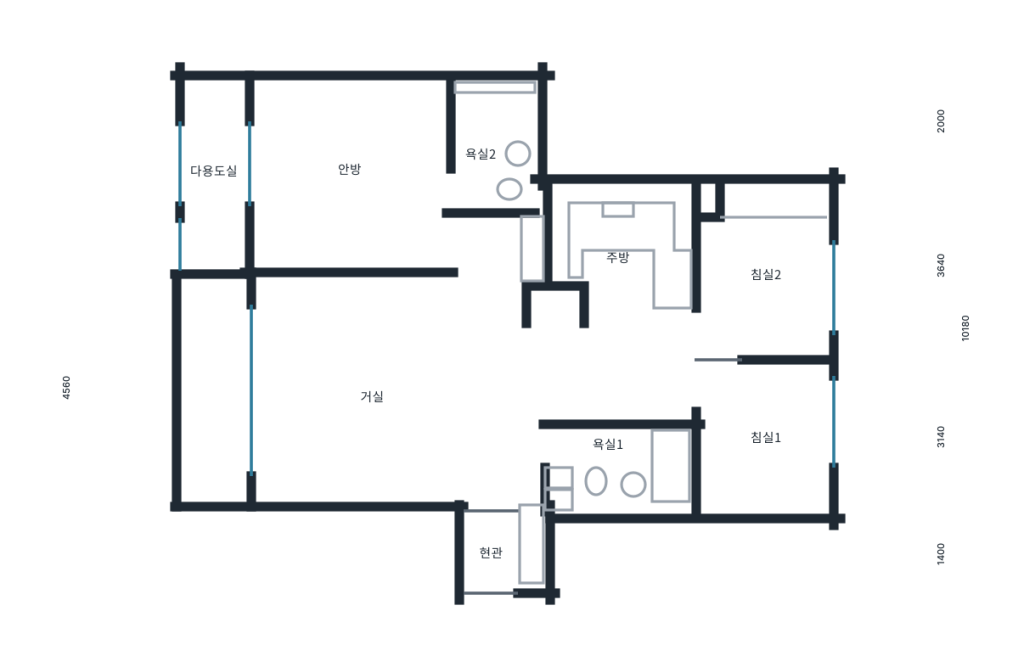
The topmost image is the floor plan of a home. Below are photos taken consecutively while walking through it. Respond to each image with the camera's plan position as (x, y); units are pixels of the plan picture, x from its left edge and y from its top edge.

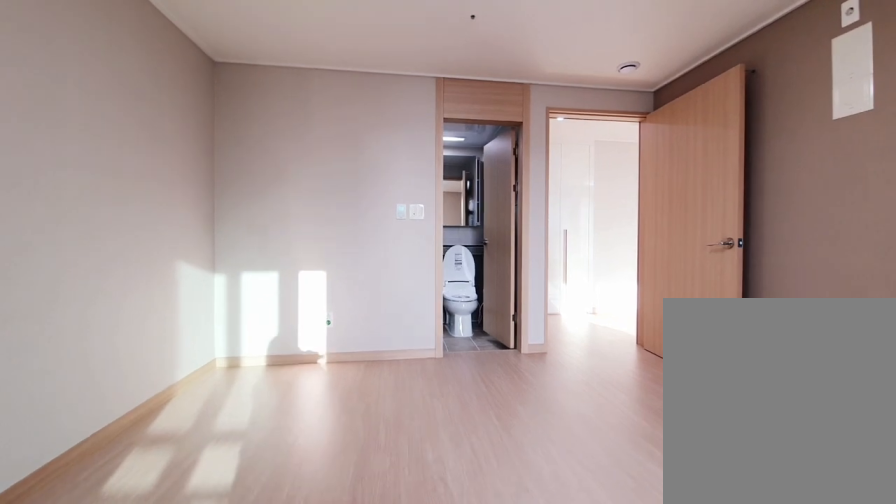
(334, 216)
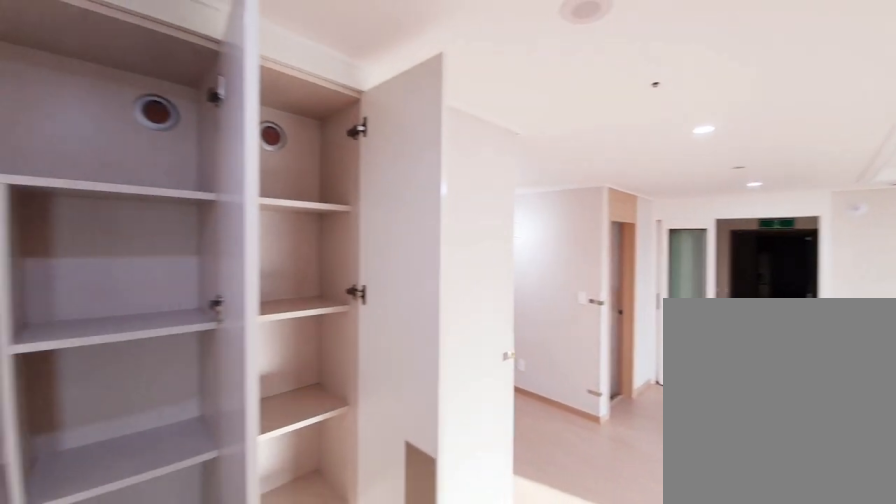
(485, 263)
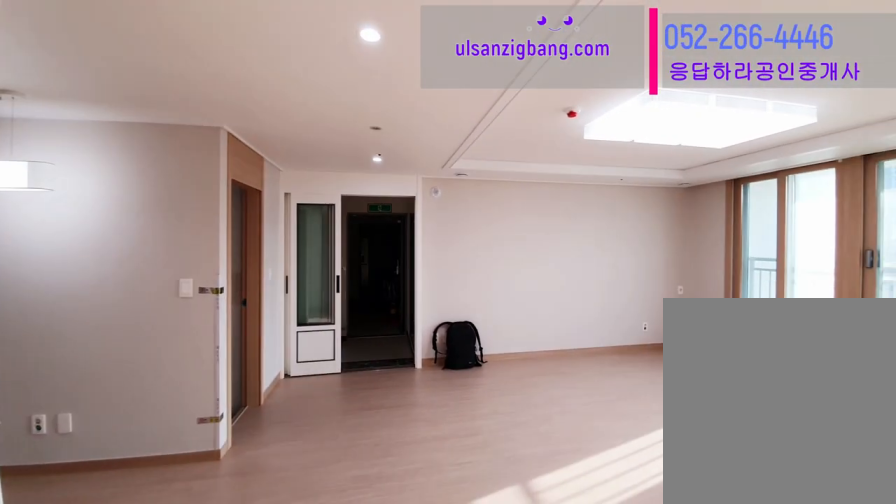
(483, 265)
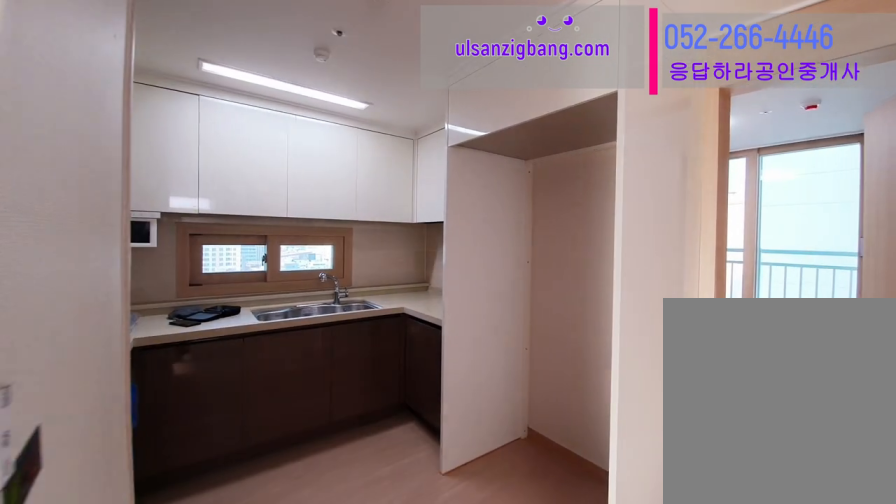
(623, 269)
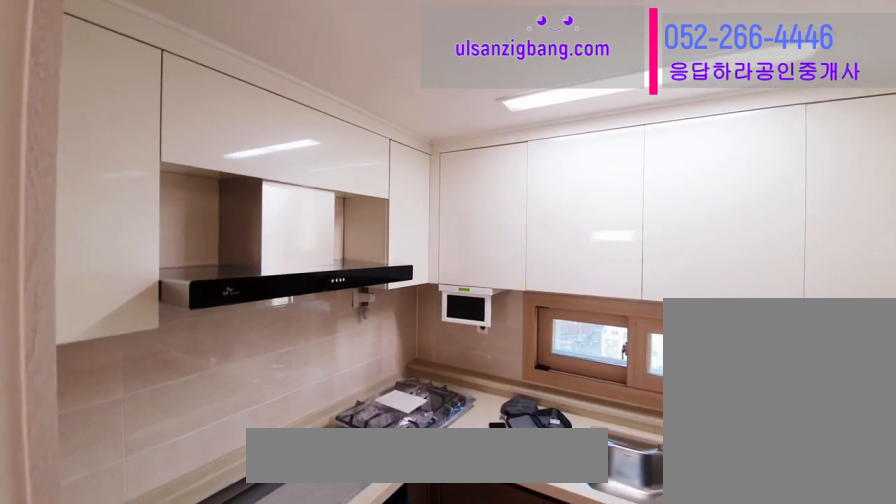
(626, 271)
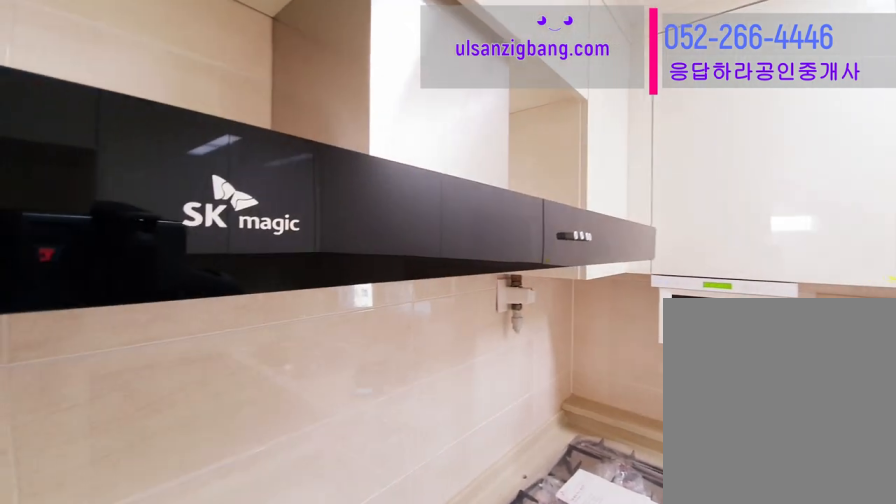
(626, 270)
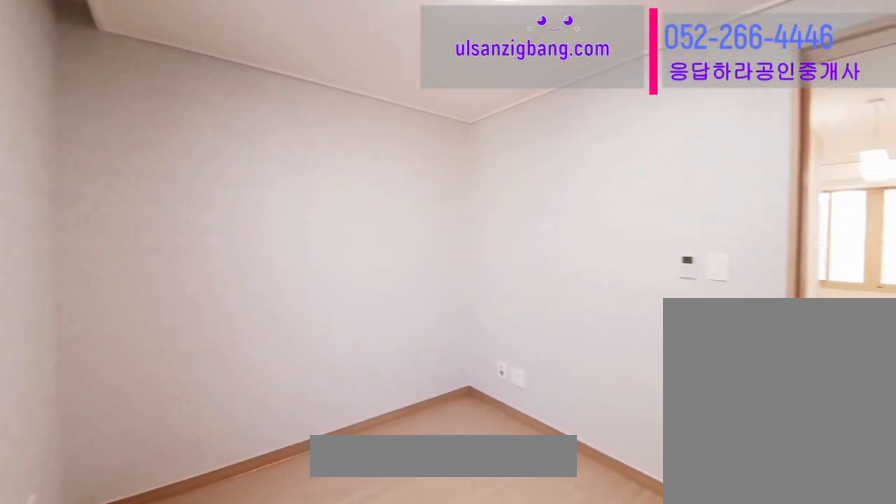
(776, 435)
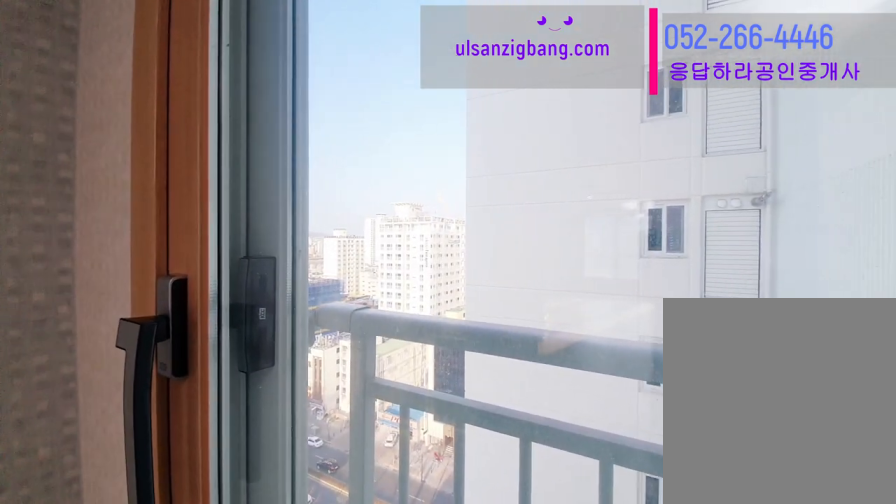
(773, 433)
